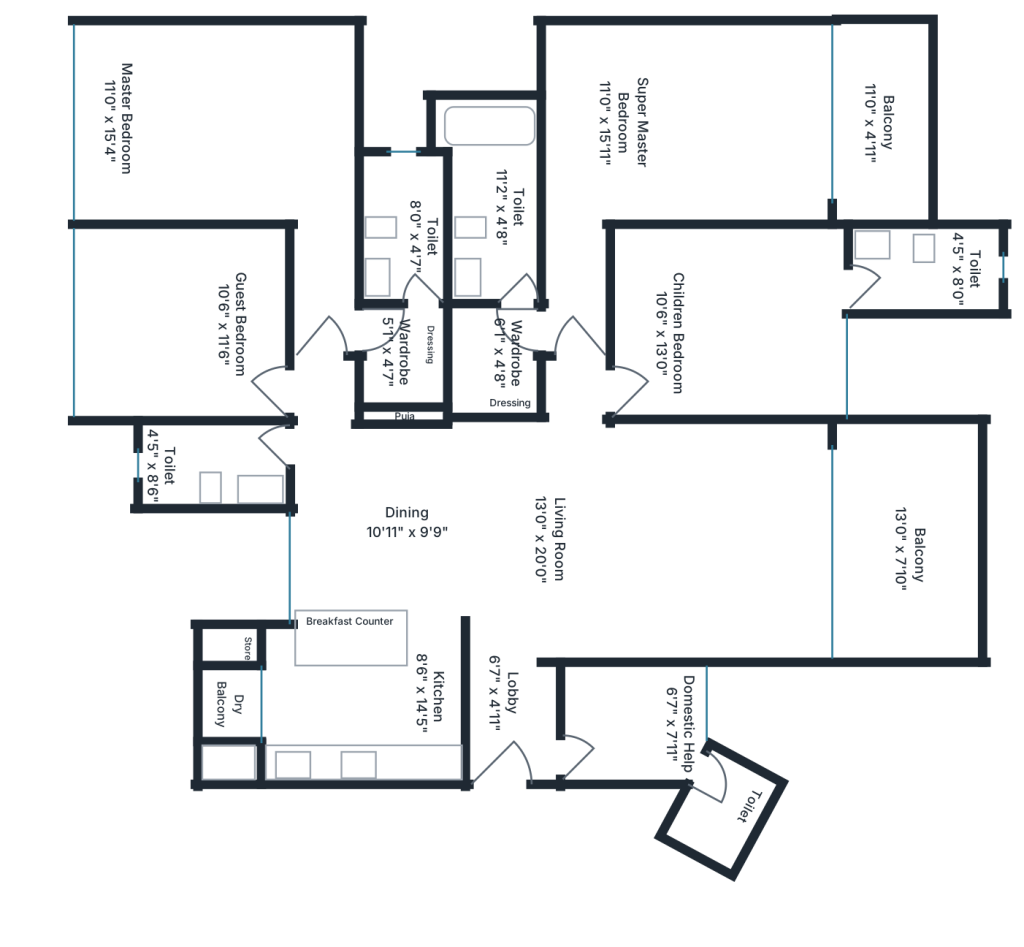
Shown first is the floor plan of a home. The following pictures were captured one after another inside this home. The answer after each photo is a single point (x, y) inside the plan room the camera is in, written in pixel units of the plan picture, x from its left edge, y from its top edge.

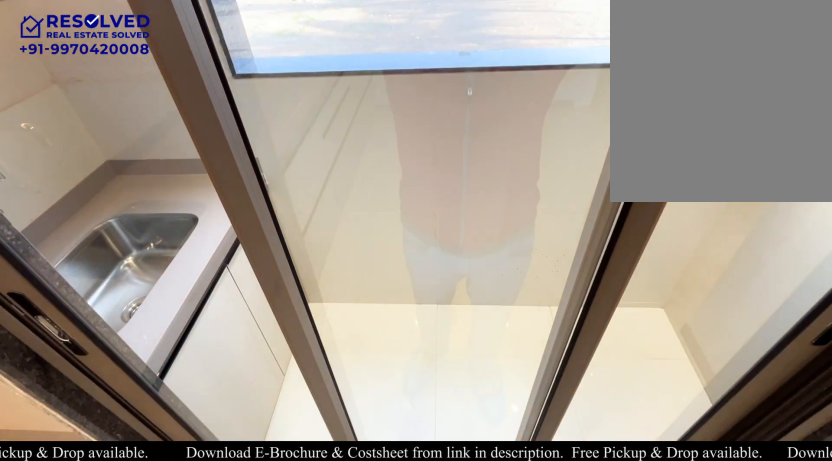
(231, 708)
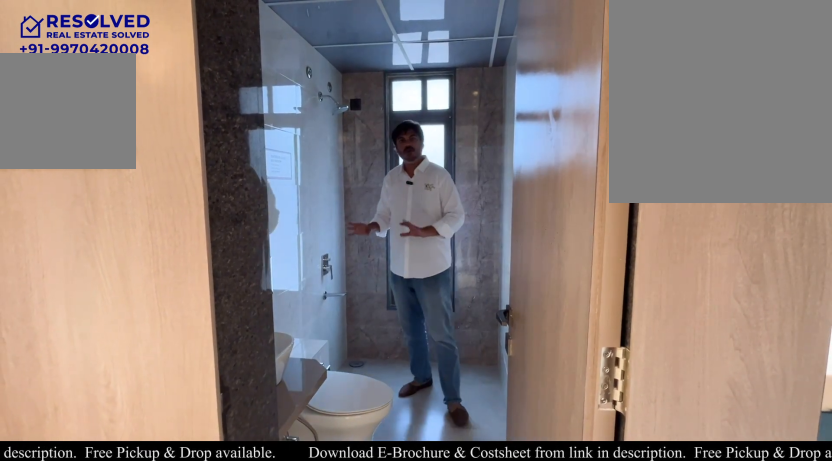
(213, 464)
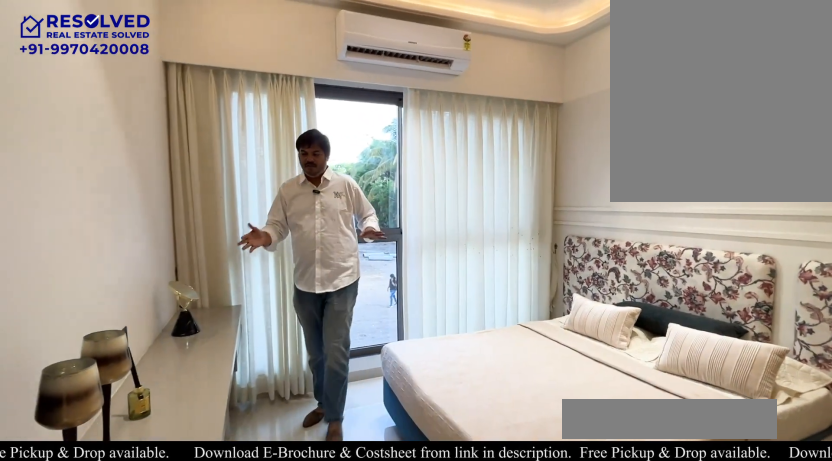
(186, 322)
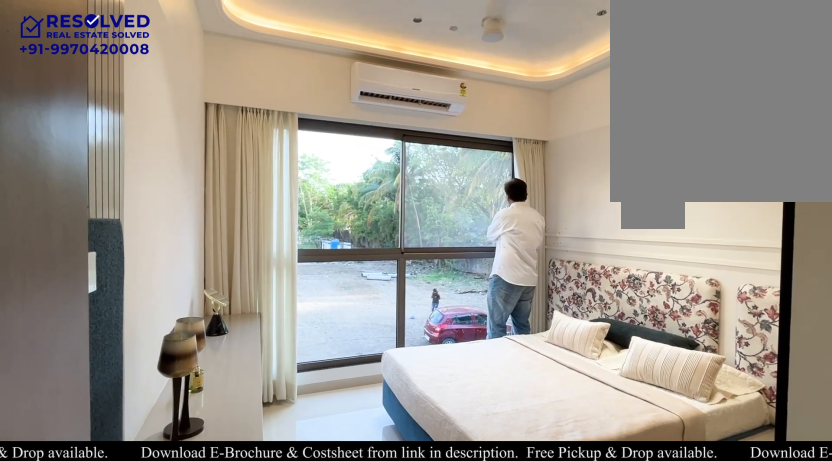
(186, 322)
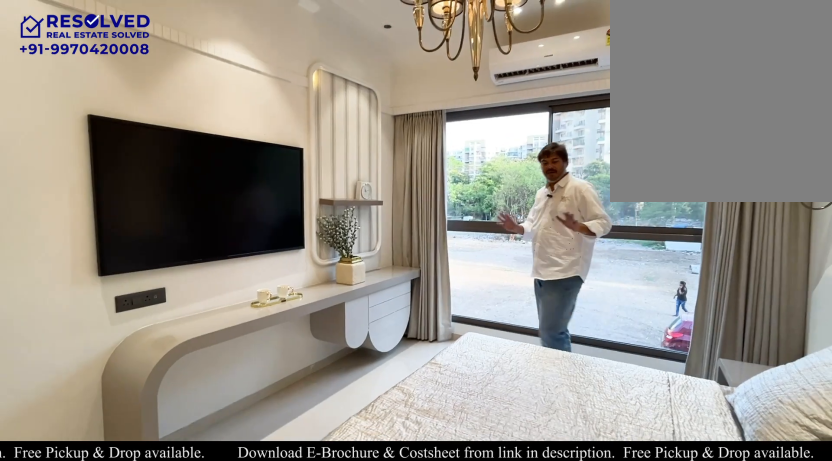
(233, 143)
